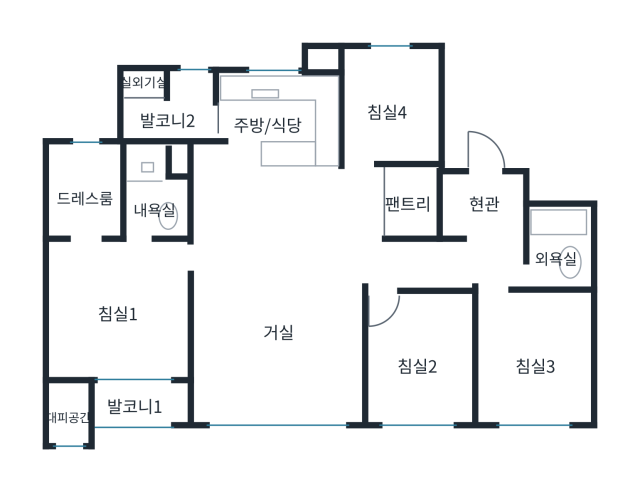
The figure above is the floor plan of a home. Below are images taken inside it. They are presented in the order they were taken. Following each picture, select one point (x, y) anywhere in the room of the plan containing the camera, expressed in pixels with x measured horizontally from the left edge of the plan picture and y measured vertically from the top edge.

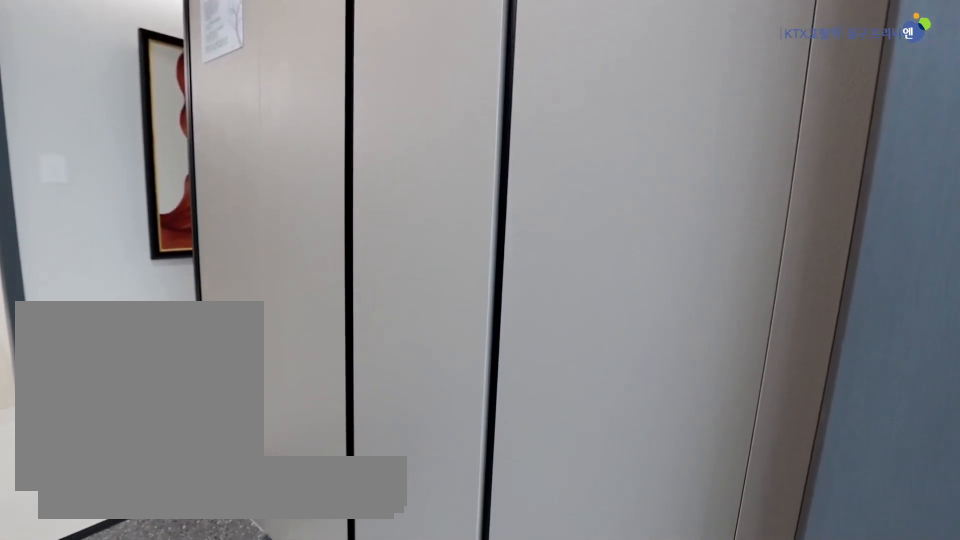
(479, 210)
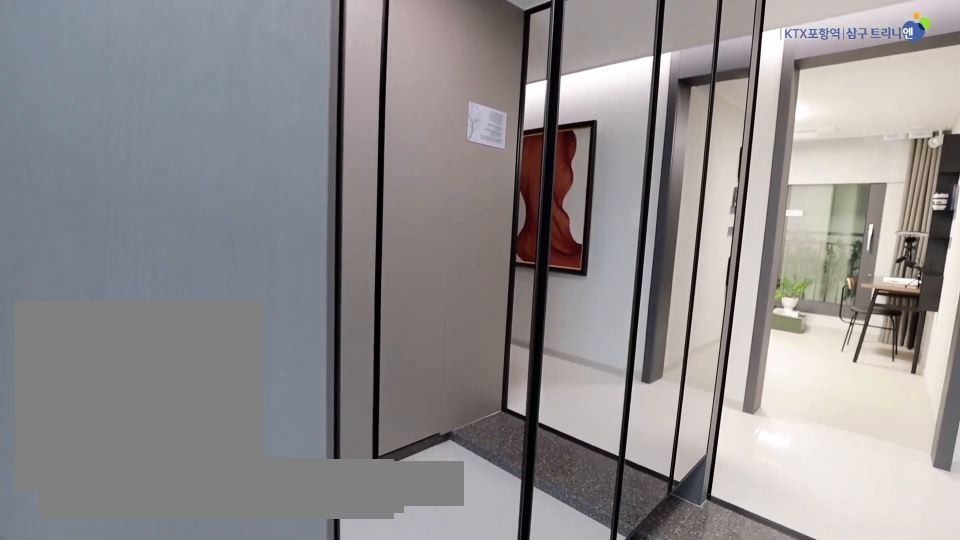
(479, 209)
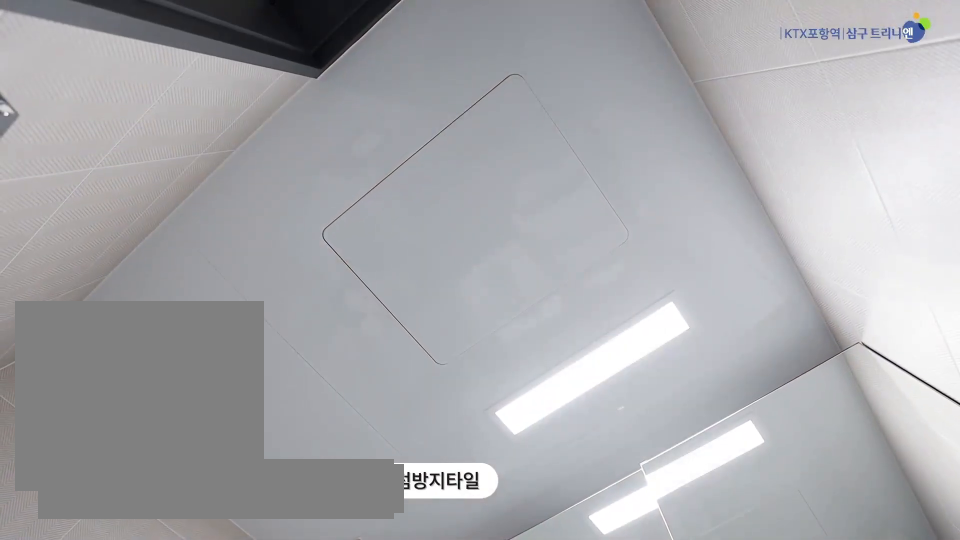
(561, 247)
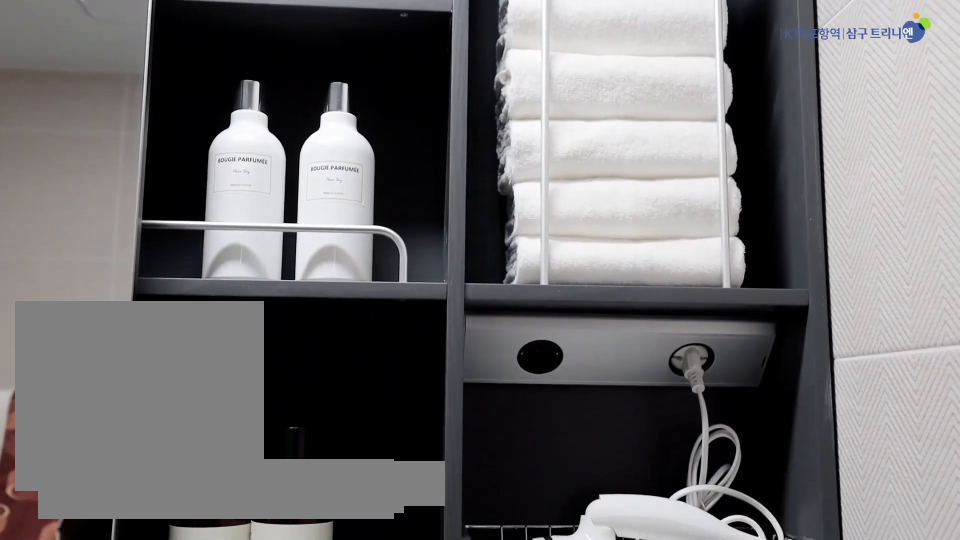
(561, 247)
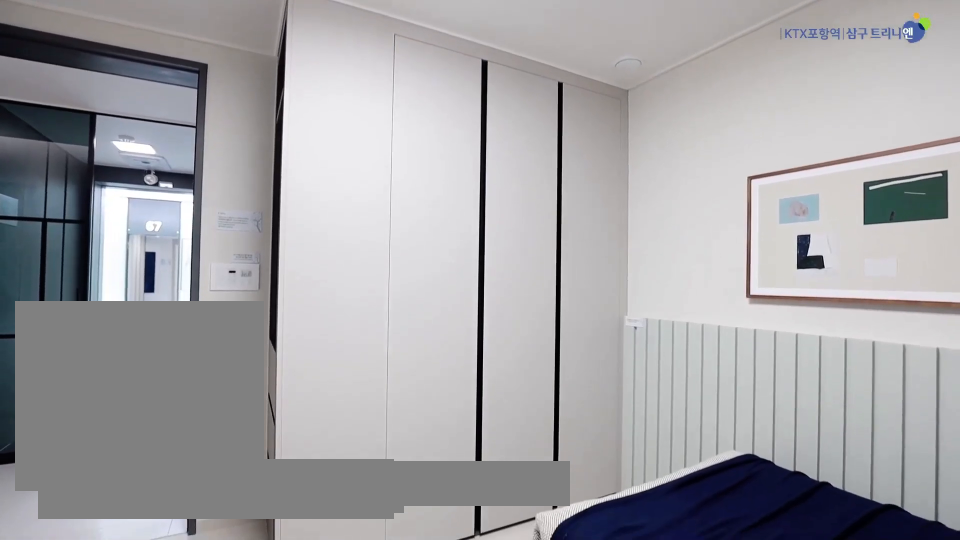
(537, 357)
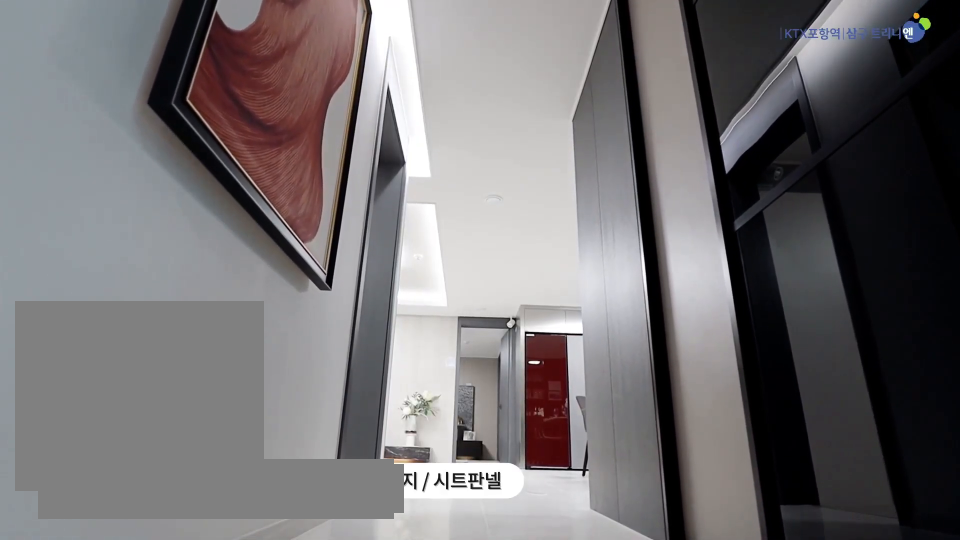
(443, 265)
